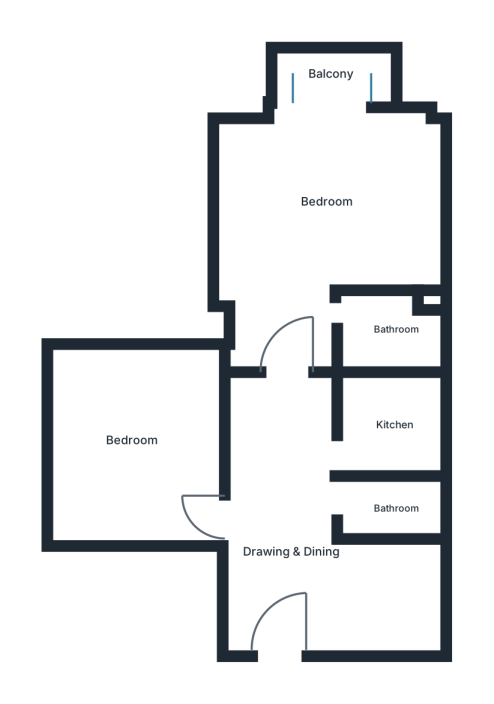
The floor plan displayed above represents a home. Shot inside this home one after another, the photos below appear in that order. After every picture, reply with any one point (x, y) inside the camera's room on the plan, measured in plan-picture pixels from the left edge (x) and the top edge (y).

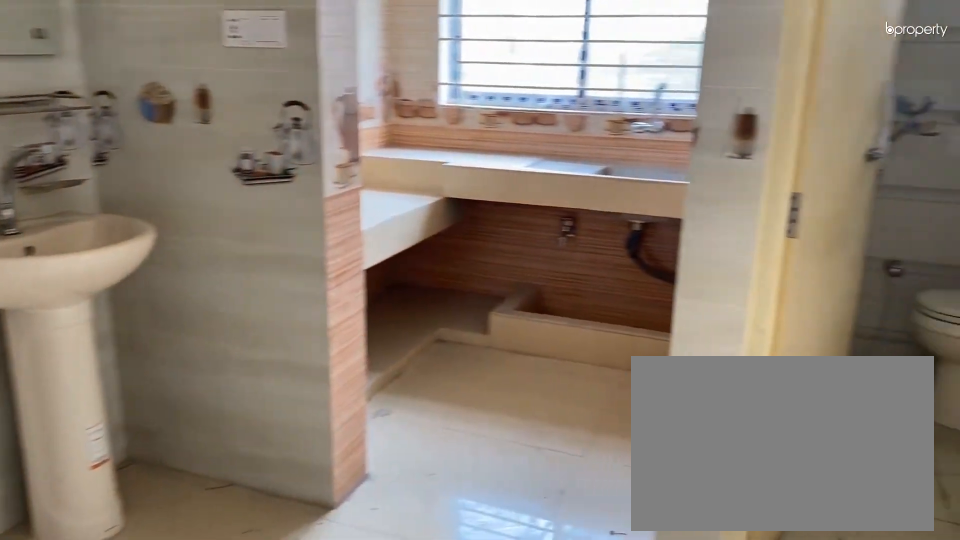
(280, 548)
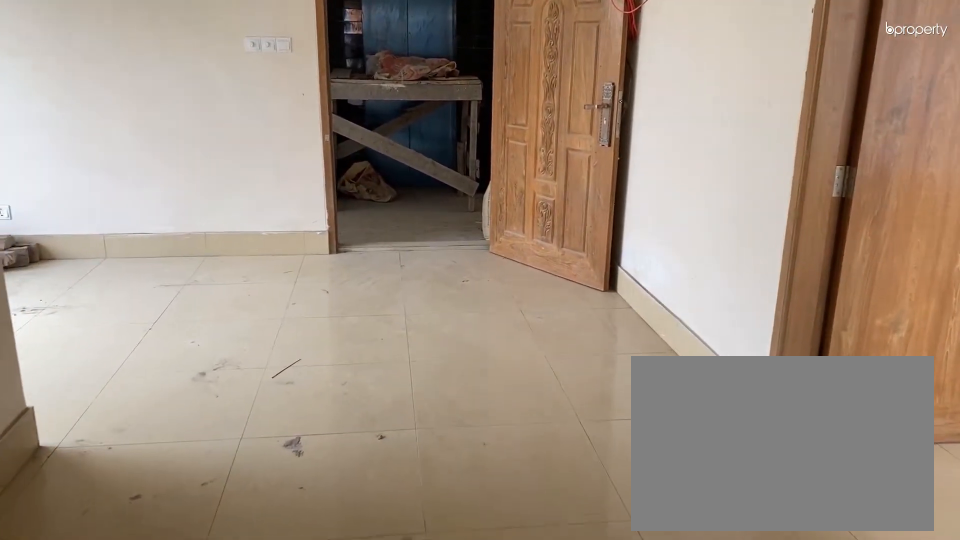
(280, 549)
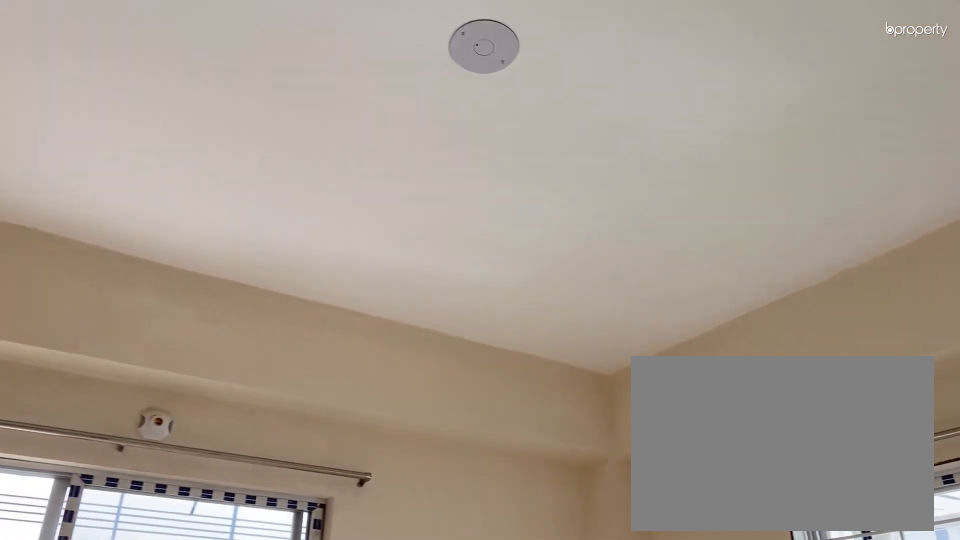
(327, 195)
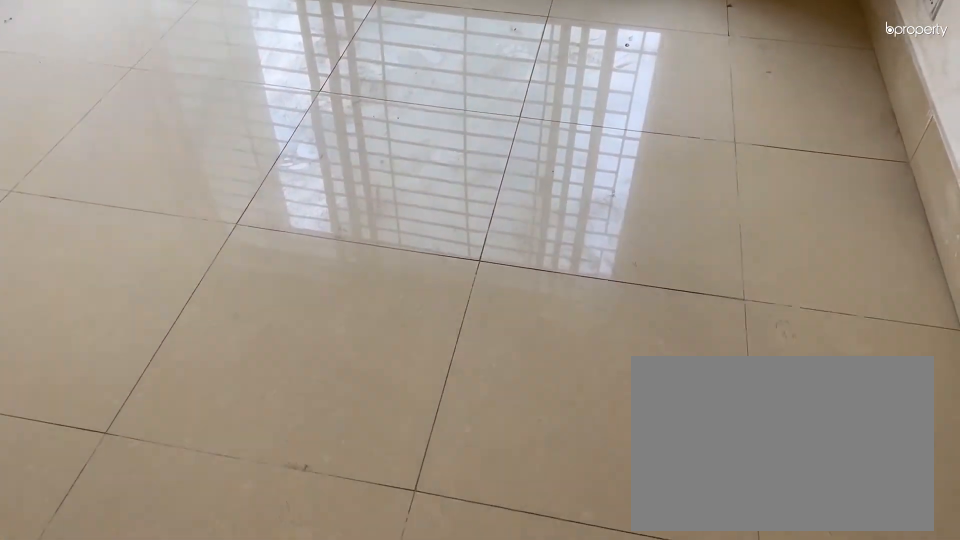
(134, 439)
